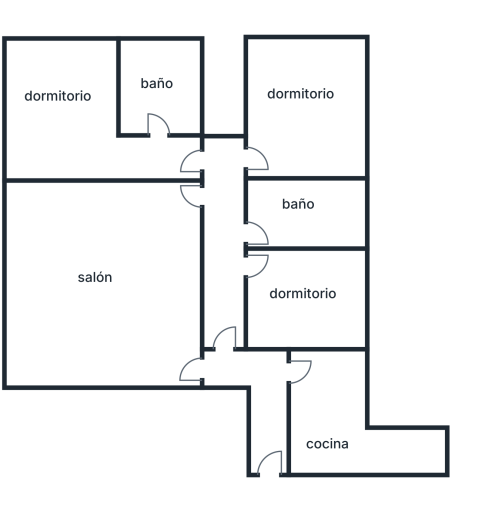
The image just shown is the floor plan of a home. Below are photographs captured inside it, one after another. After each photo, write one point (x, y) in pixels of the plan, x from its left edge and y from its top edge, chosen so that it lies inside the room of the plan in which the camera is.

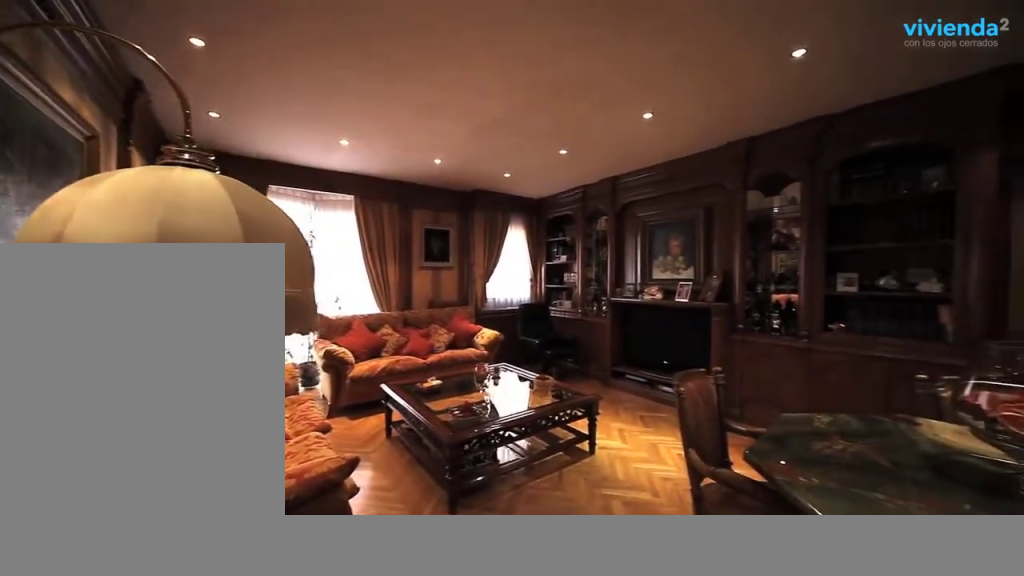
(122, 332)
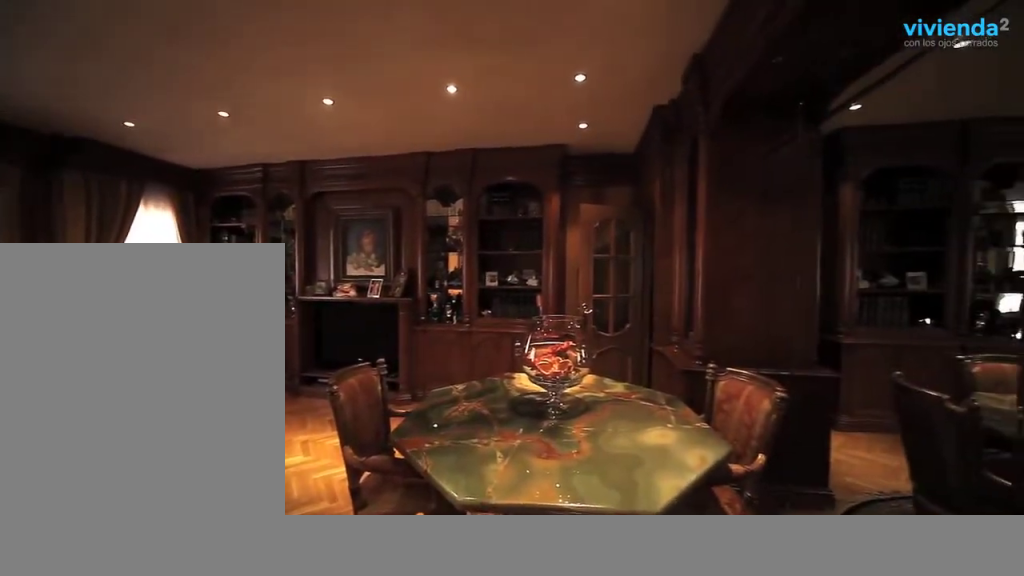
(122, 332)
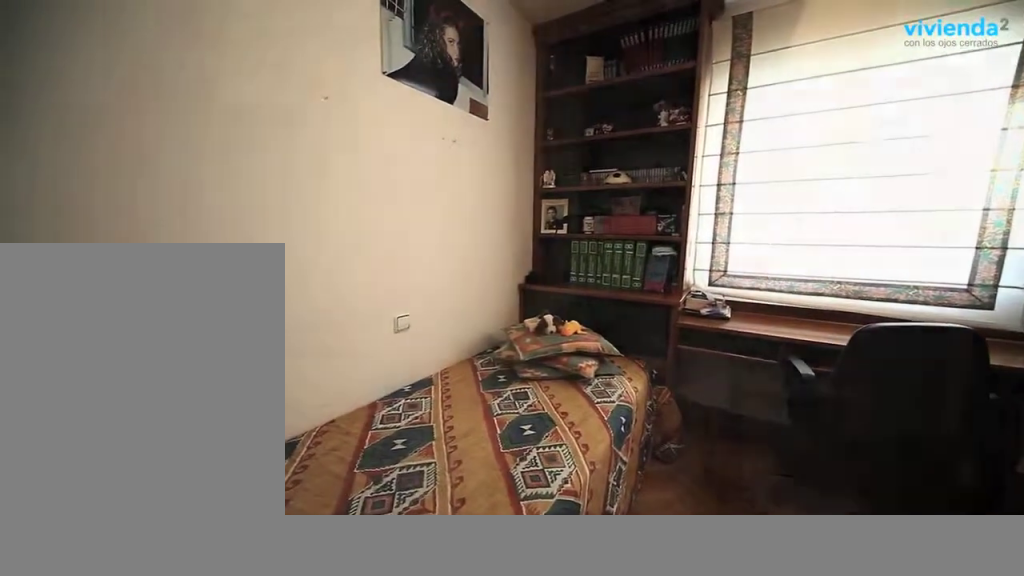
(315, 143)
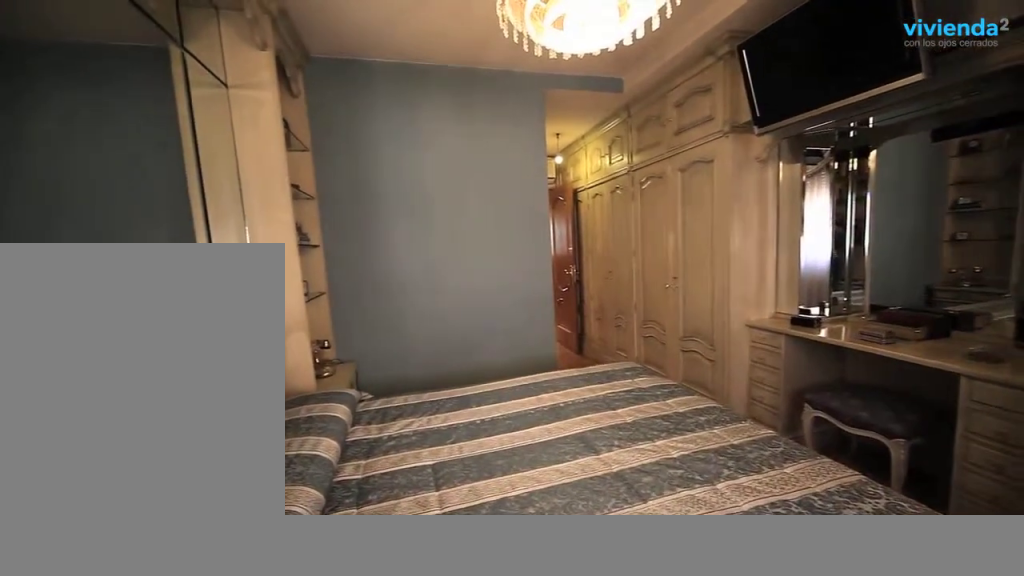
(63, 142)
